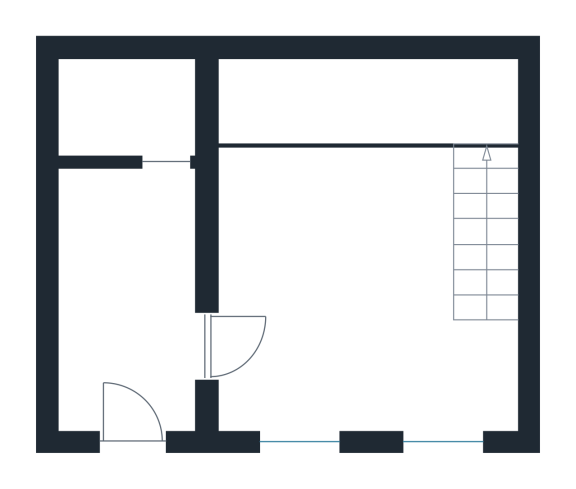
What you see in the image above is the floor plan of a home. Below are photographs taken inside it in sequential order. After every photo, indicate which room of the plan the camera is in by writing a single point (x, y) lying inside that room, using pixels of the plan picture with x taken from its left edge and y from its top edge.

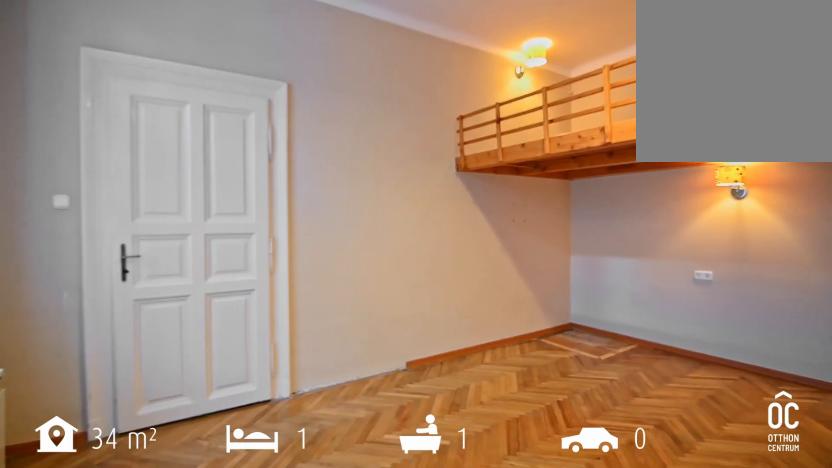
(366, 258)
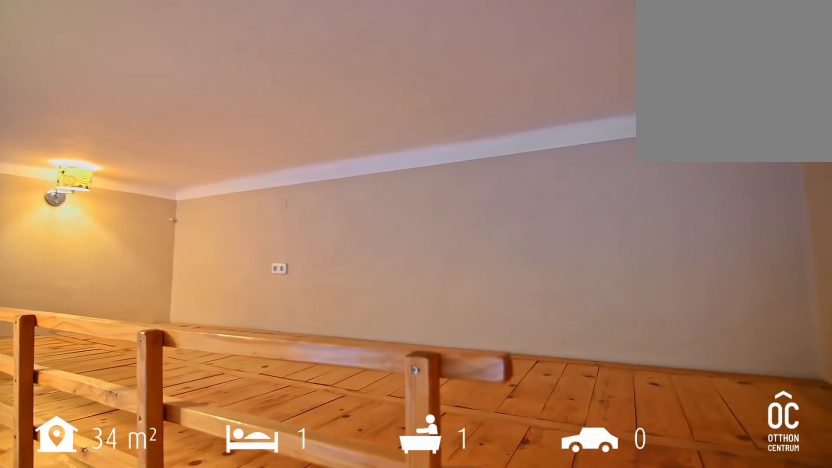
(361, 100)
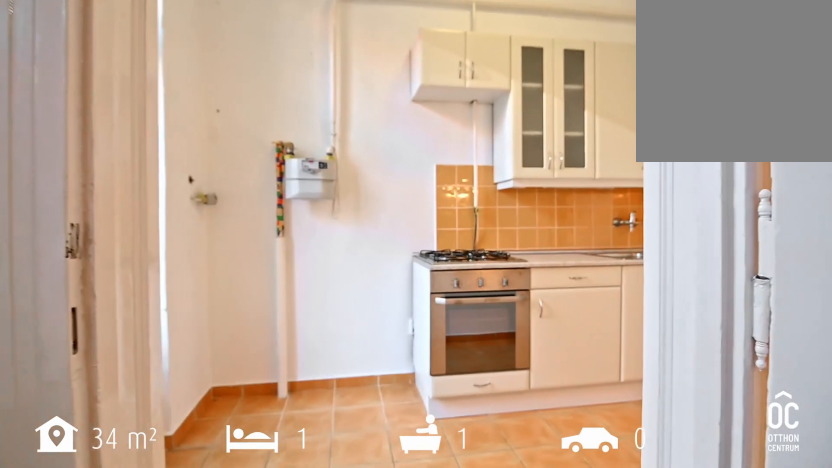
(123, 292)
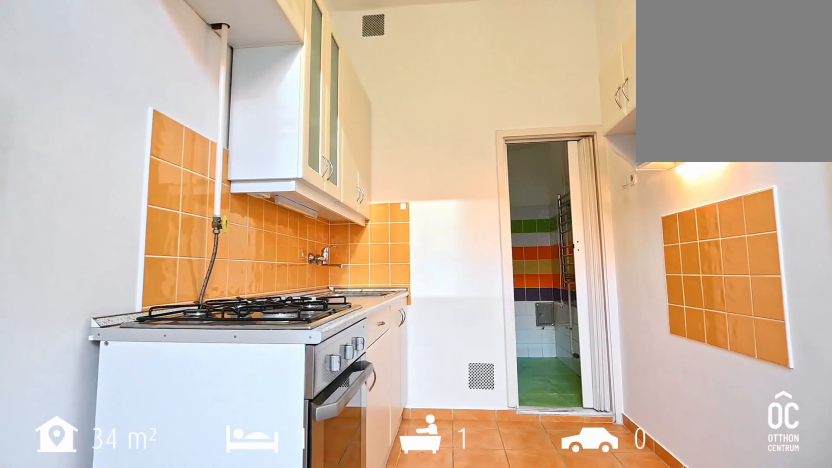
(123, 292)
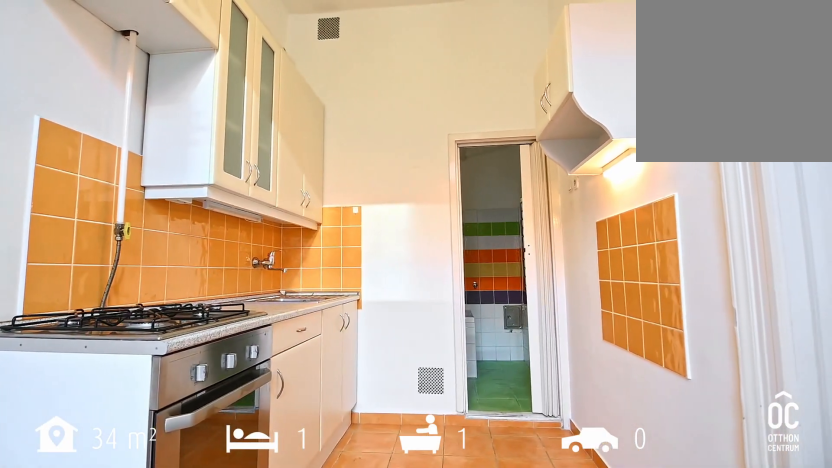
(123, 292)
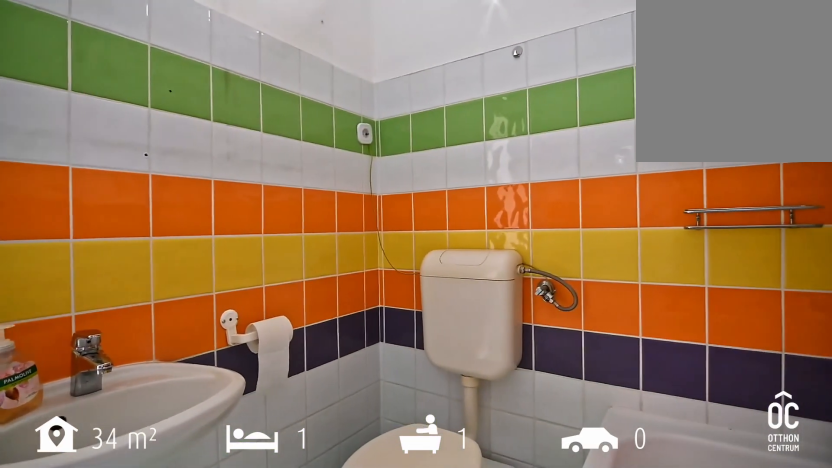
(123, 106)
